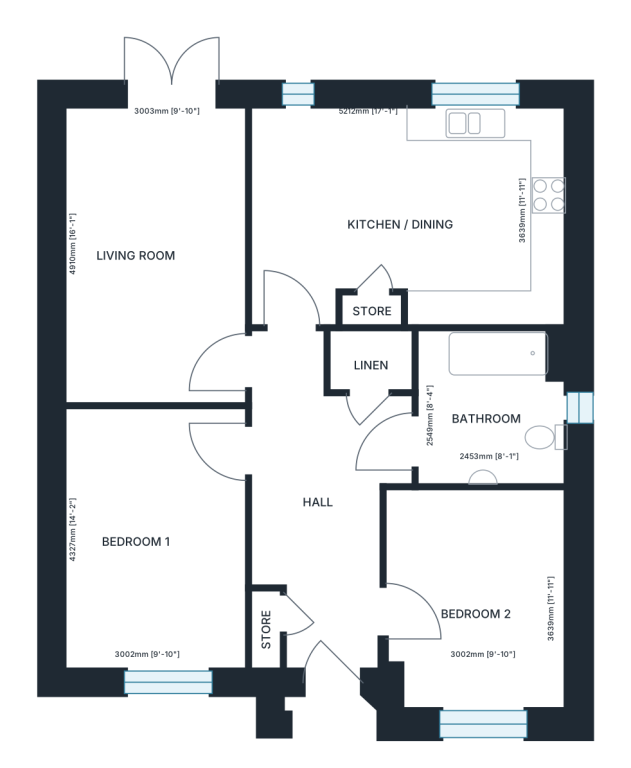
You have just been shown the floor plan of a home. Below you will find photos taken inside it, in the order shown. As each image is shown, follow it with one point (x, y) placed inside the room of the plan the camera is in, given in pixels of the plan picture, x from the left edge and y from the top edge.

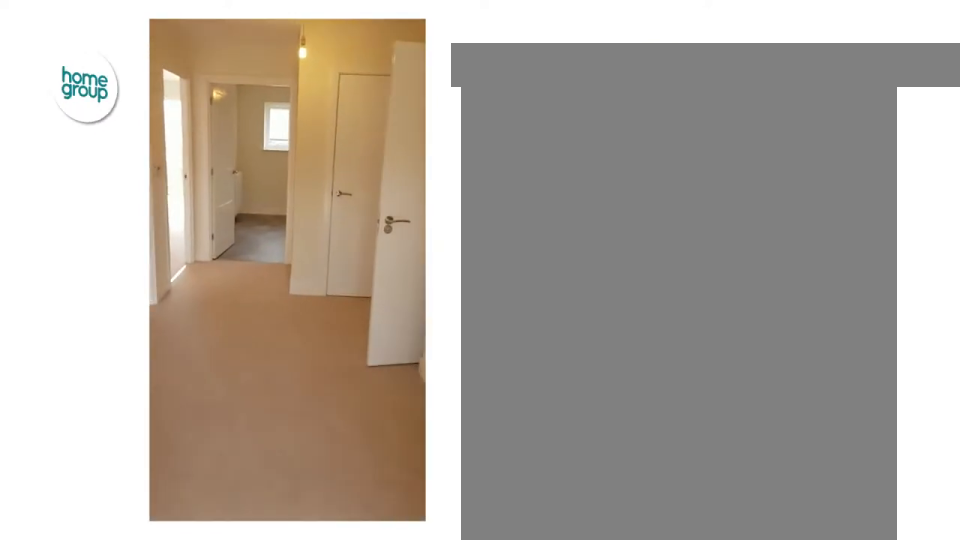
(367, 484)
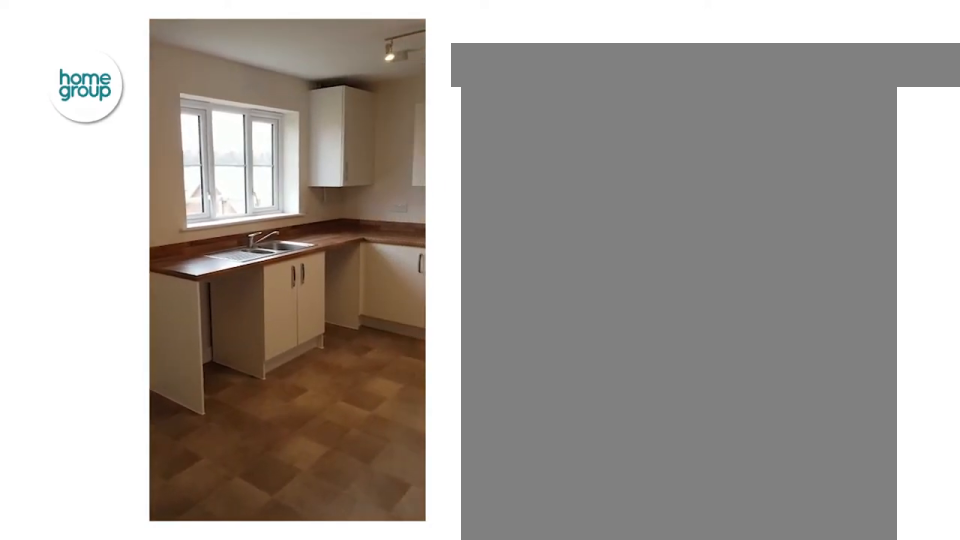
(408, 214)
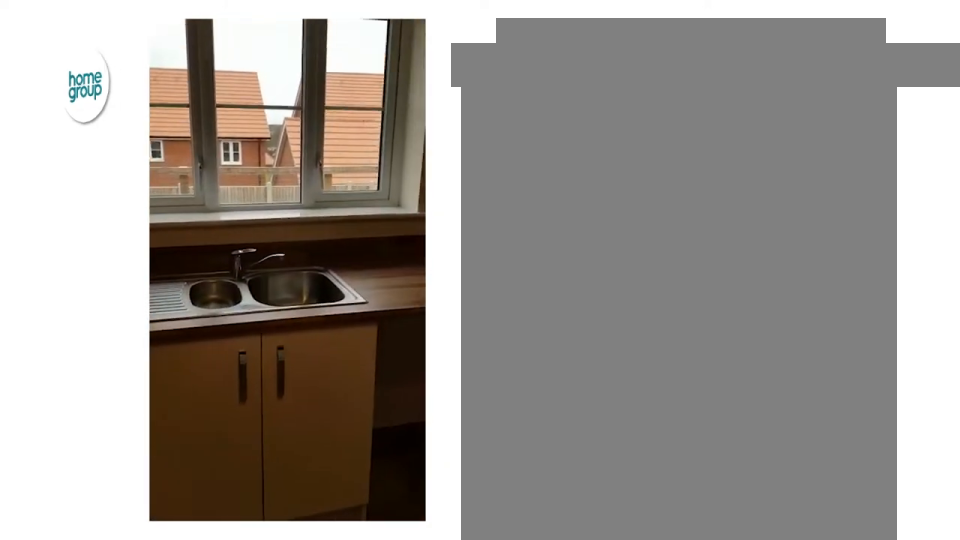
(408, 214)
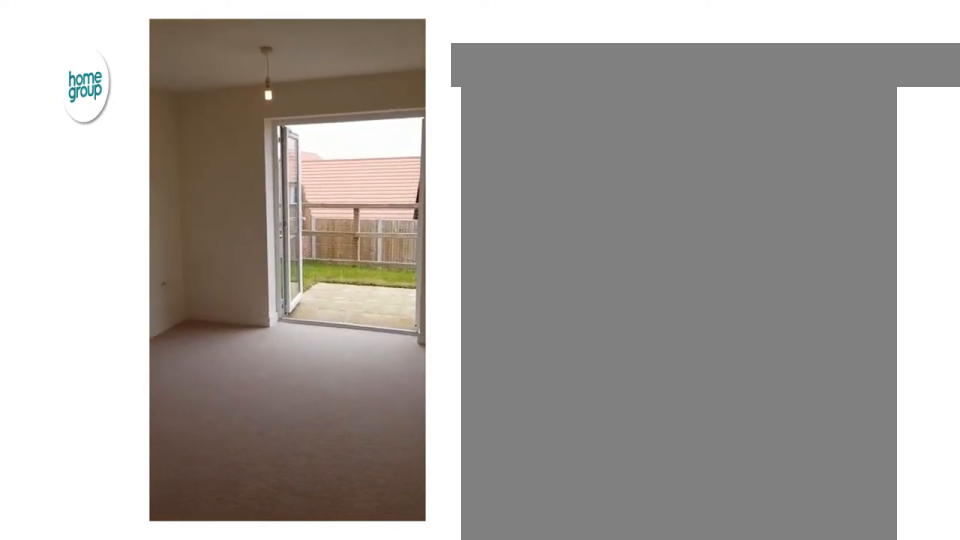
(155, 254)
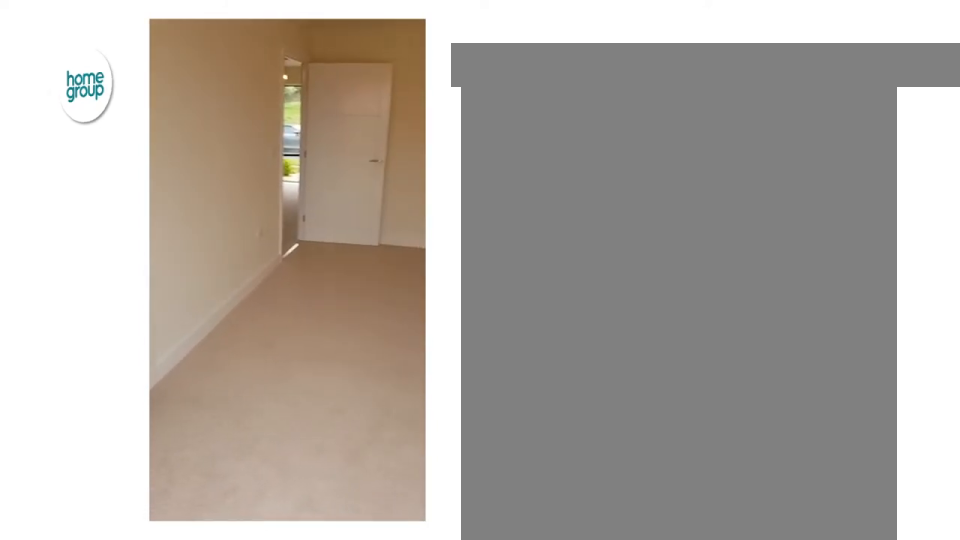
(155, 254)
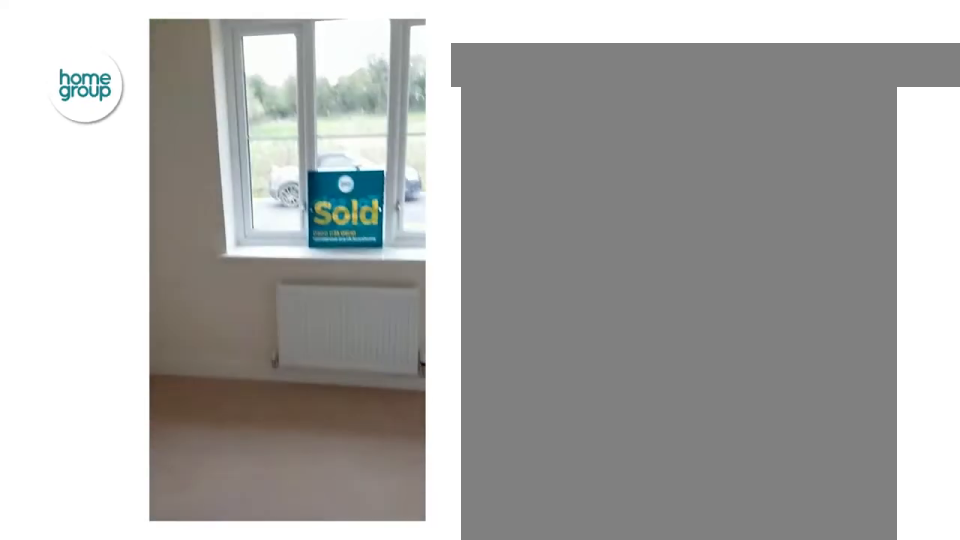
(479, 599)
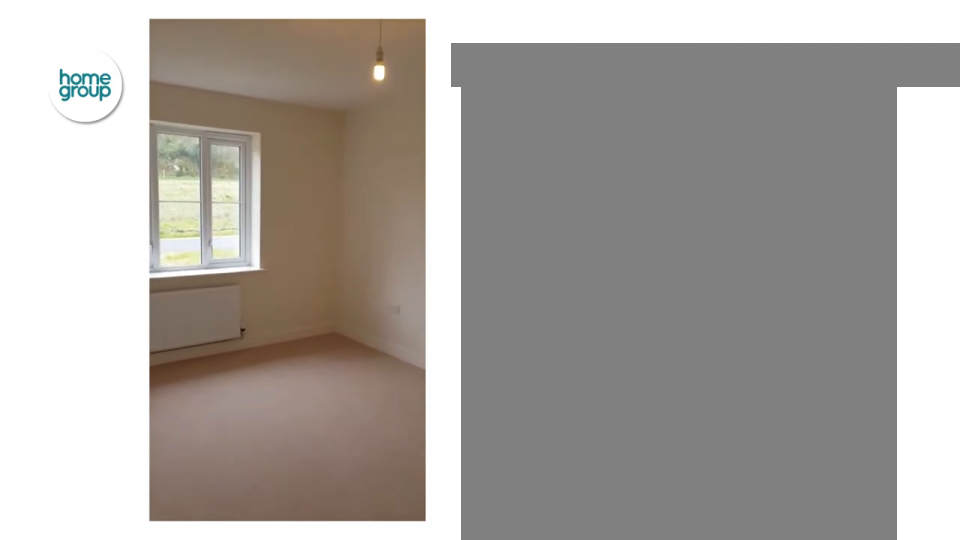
(155, 538)
